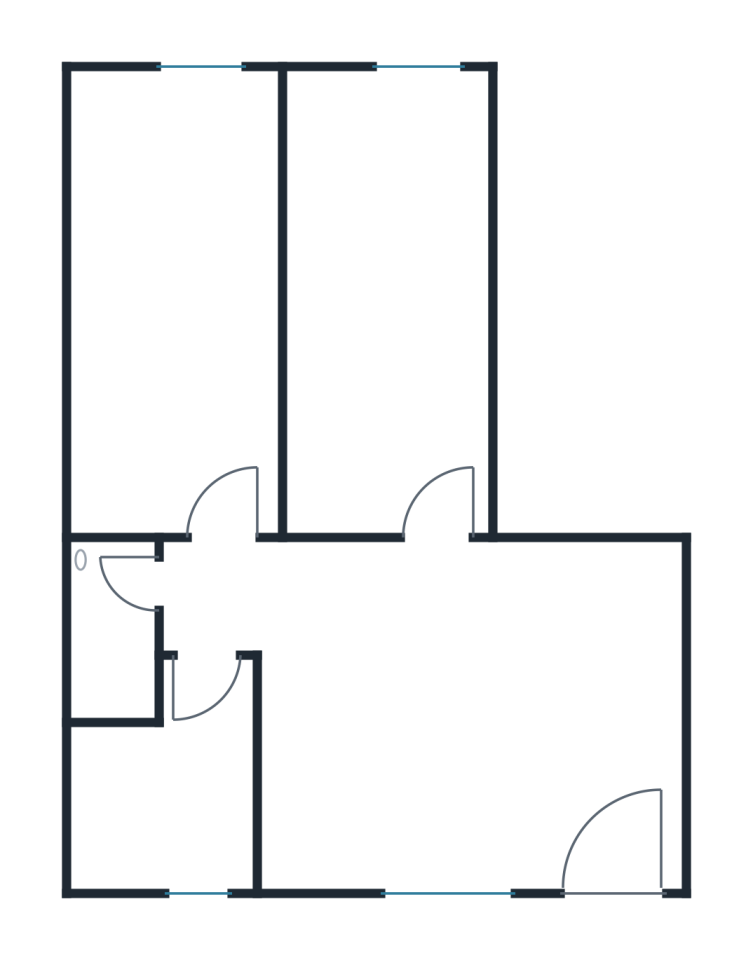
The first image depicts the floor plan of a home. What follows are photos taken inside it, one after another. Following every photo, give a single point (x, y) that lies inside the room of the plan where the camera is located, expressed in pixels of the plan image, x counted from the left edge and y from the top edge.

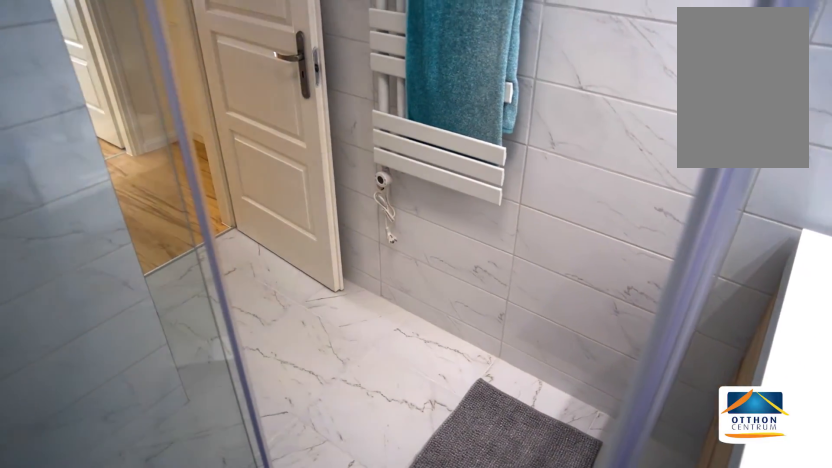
(170, 802)
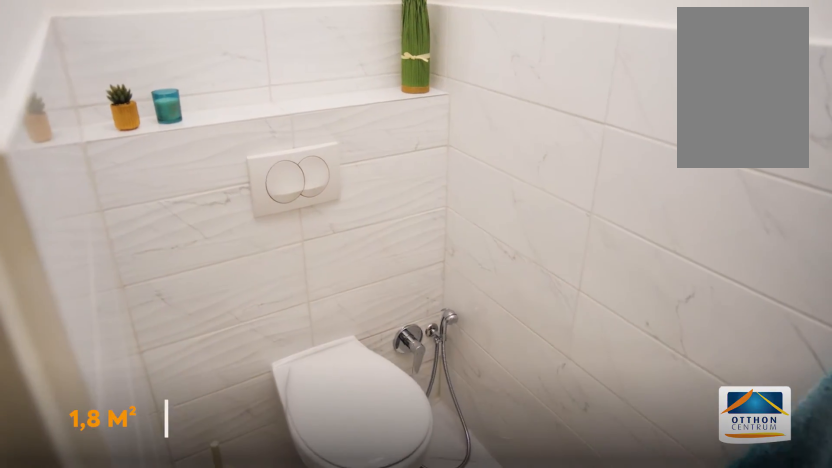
(117, 634)
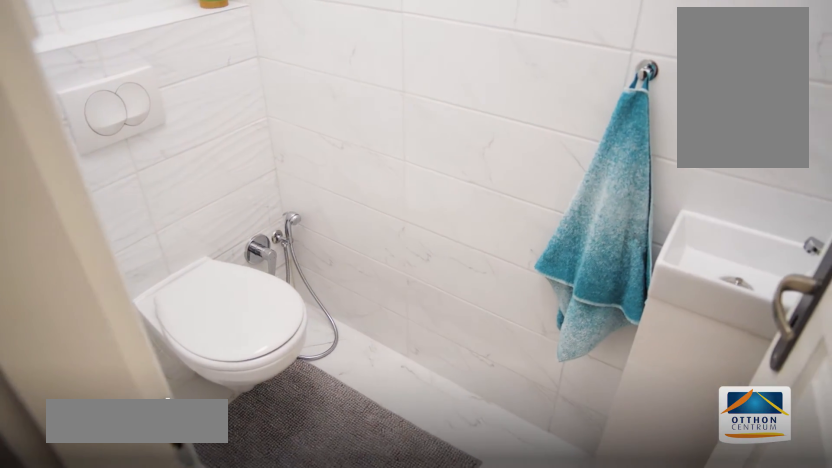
(116, 634)
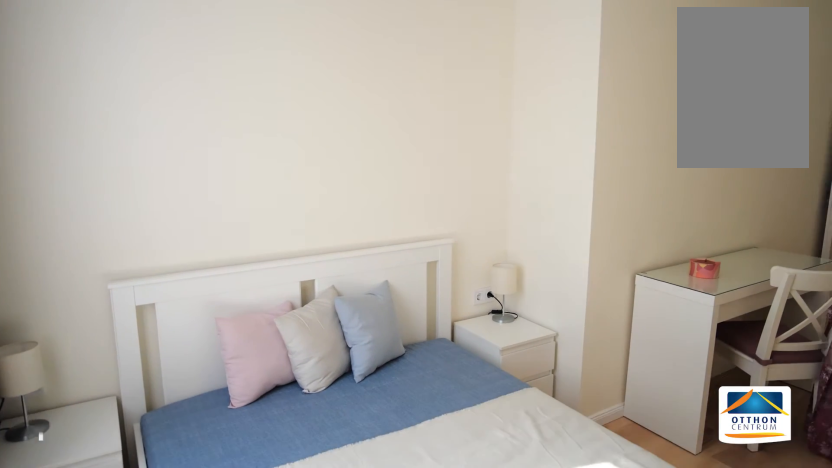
(175, 318)
